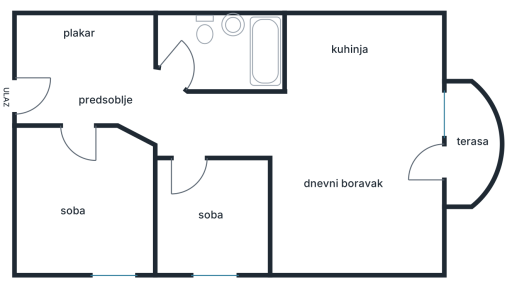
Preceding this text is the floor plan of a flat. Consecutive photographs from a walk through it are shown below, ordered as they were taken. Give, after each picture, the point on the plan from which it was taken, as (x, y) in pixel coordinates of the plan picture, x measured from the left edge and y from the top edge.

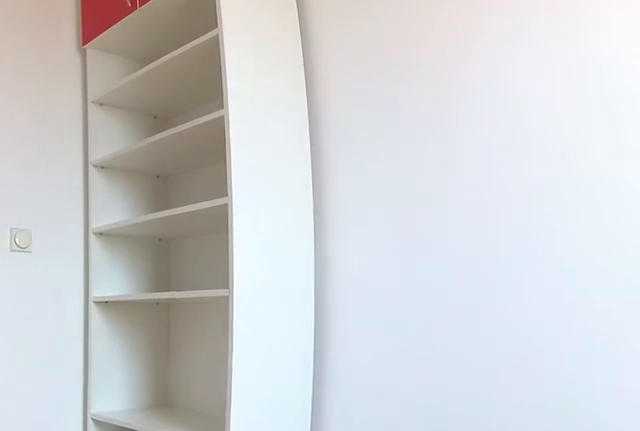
(184, 232)
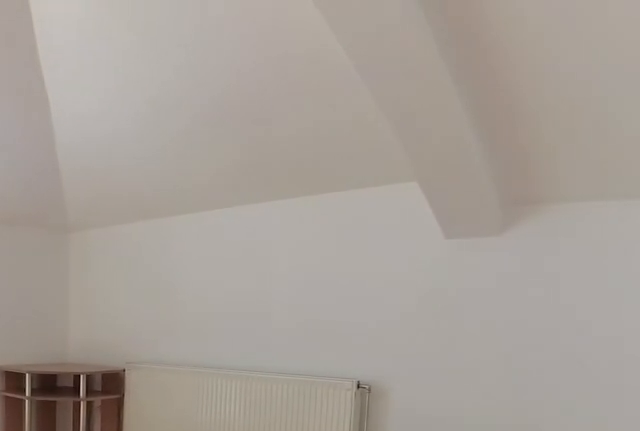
(267, 135)
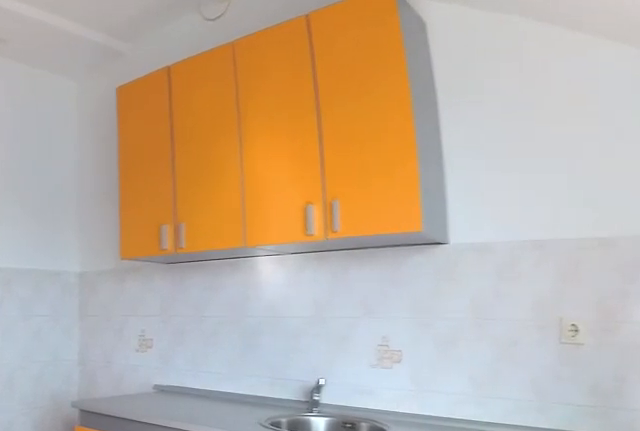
(411, 119)
